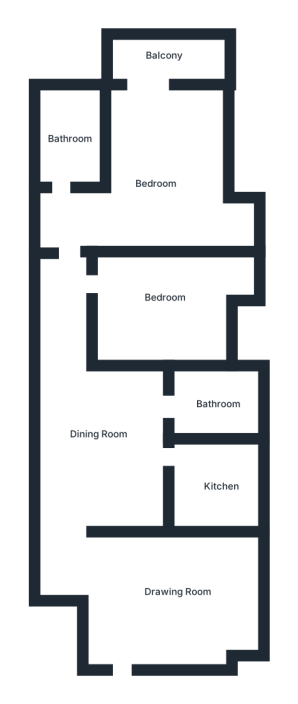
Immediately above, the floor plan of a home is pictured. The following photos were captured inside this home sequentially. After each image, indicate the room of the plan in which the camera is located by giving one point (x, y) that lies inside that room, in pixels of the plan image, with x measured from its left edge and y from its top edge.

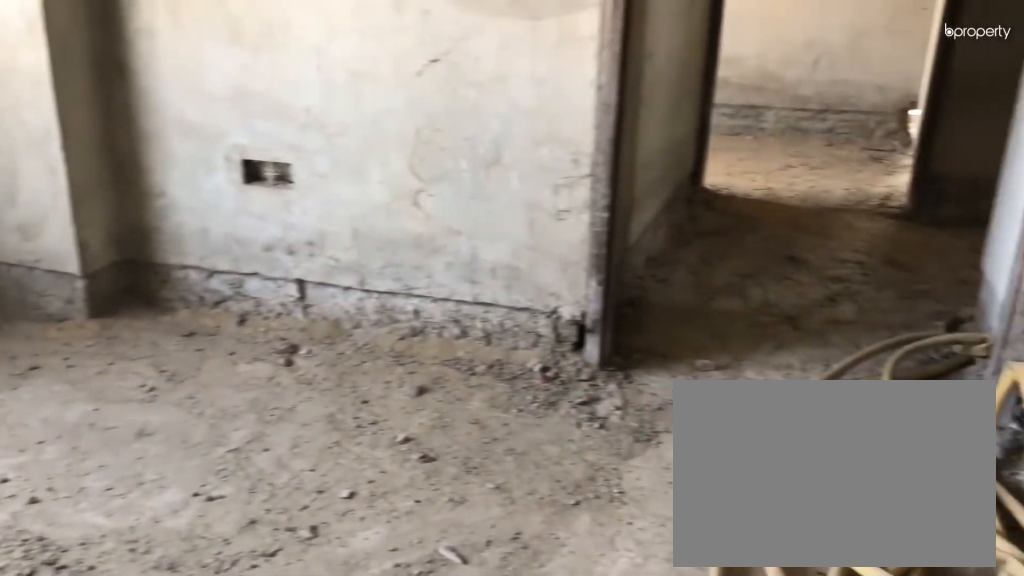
(159, 594)
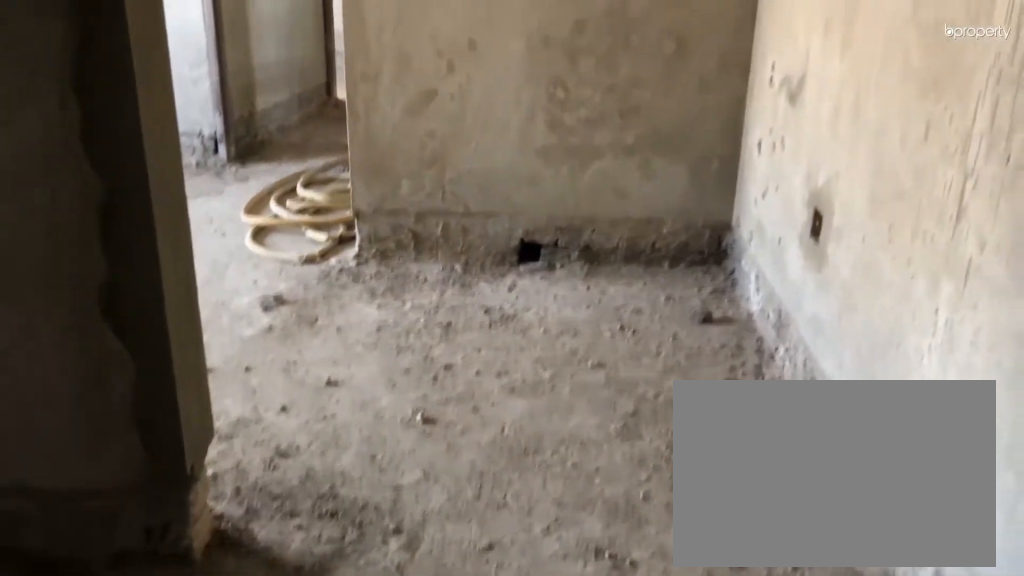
(123, 459)
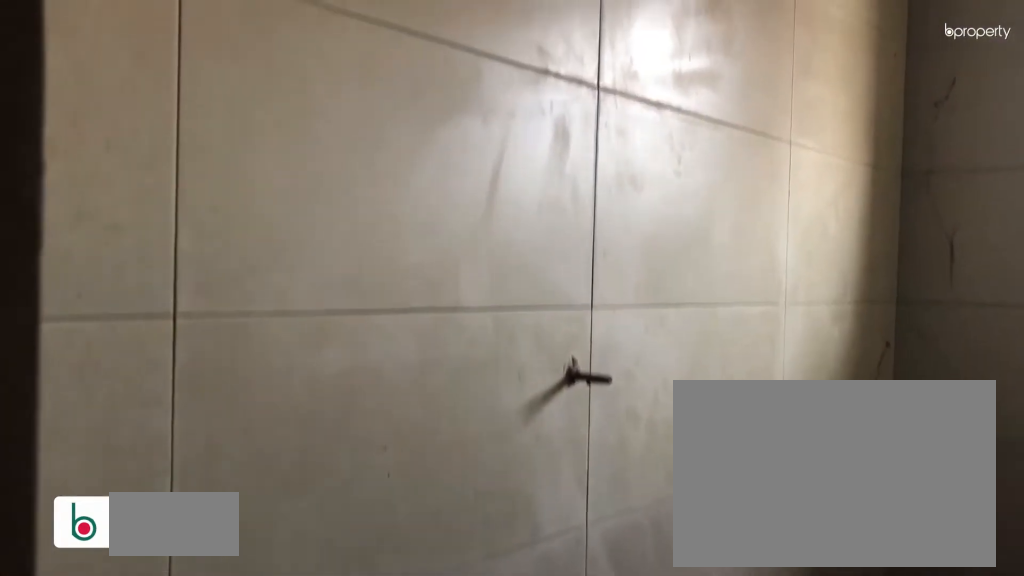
(202, 403)
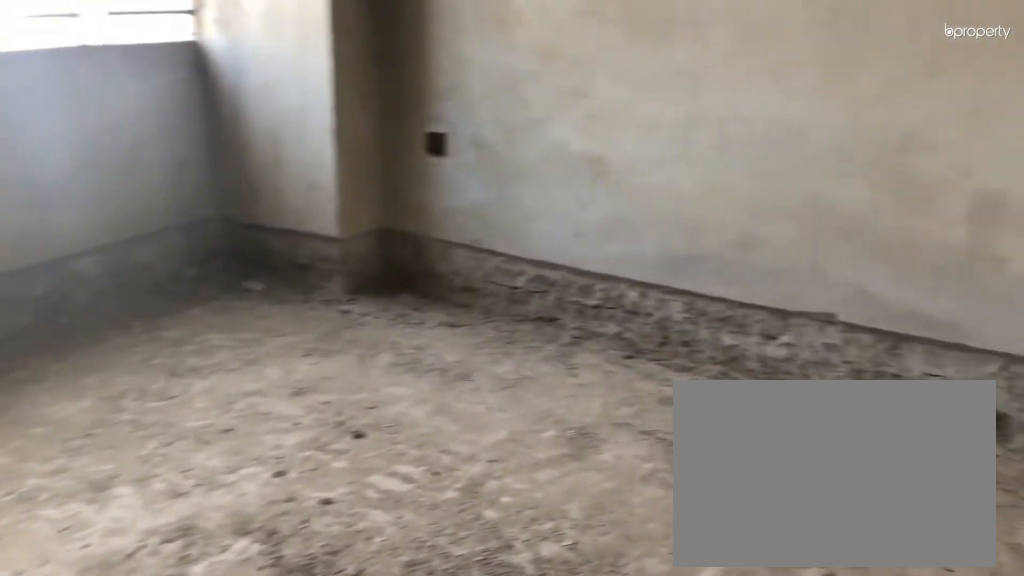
(152, 295)
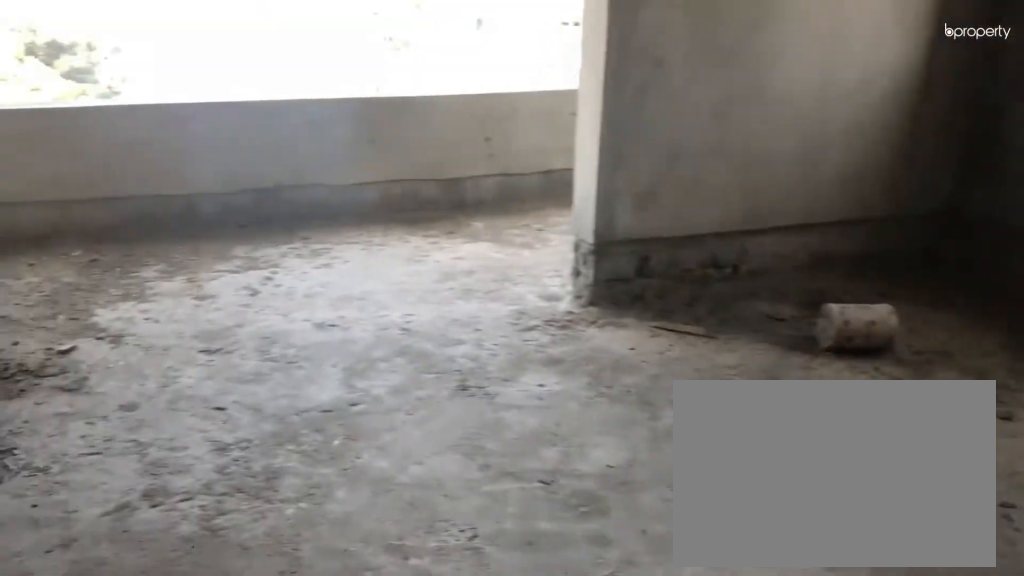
(149, 148)
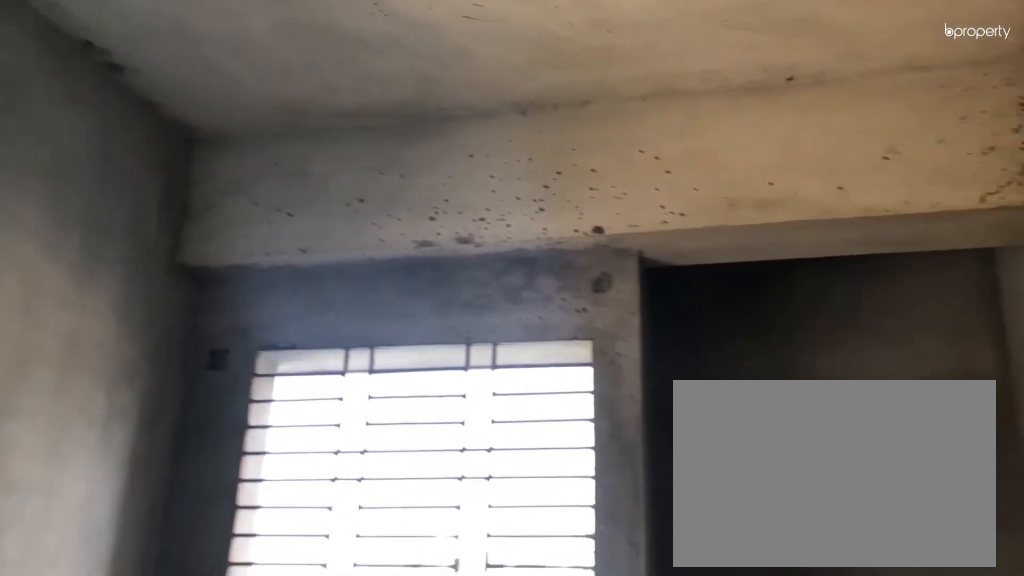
(149, 148)
